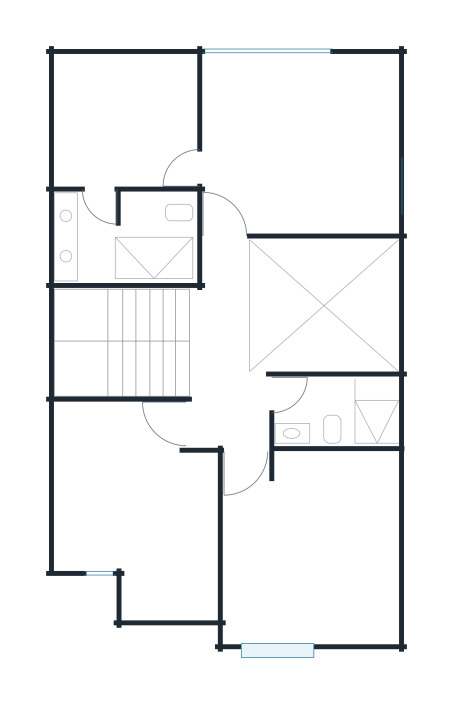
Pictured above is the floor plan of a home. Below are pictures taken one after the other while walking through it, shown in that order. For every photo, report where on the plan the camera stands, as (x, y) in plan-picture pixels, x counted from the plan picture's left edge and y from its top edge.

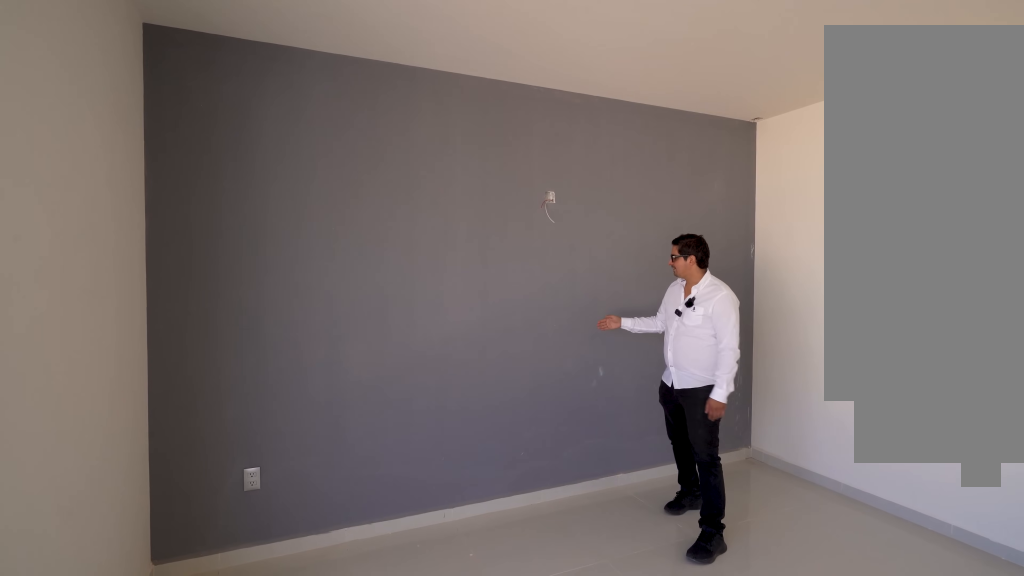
(252, 143)
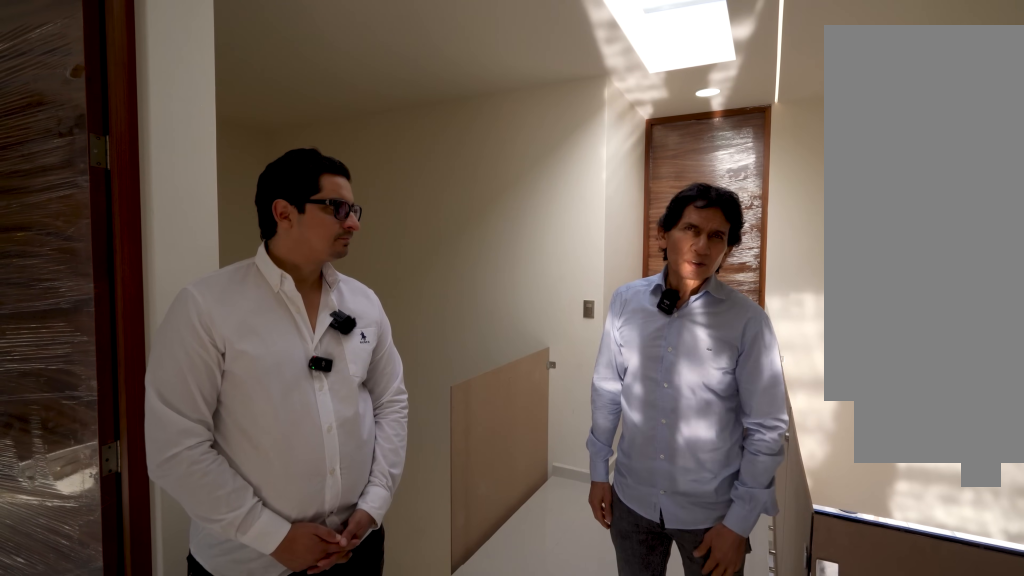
(245, 464)
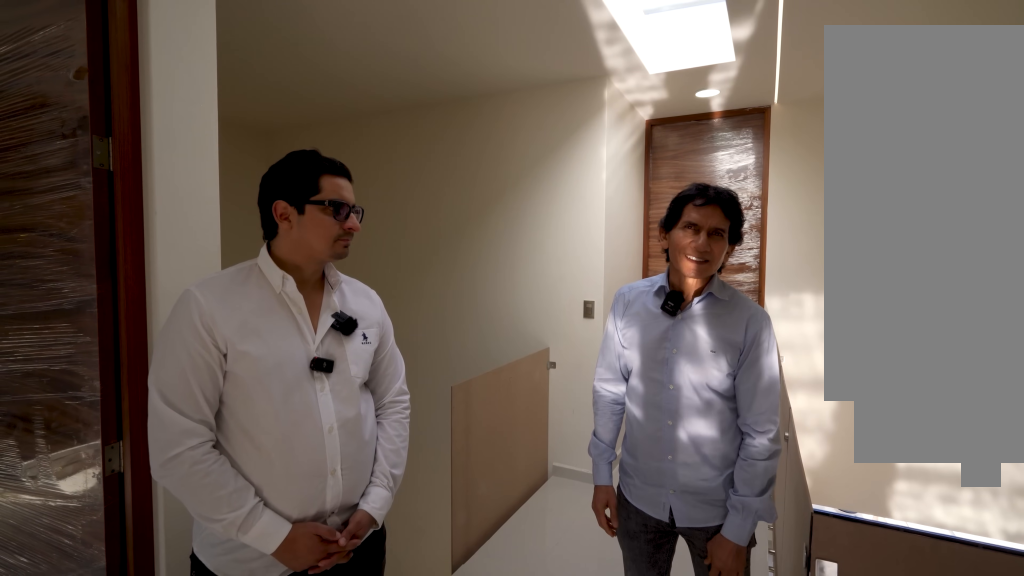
(245, 464)
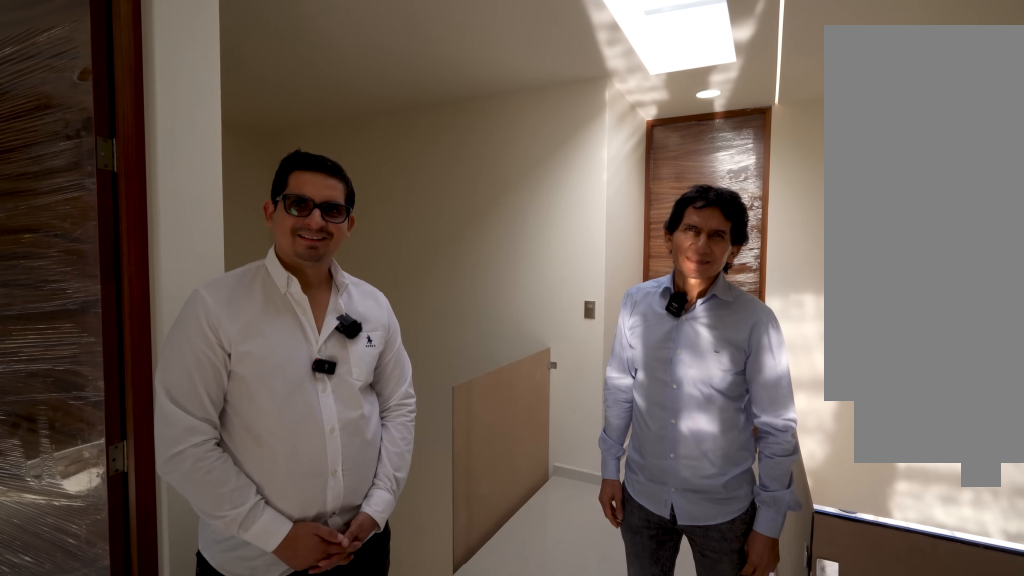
(245, 464)
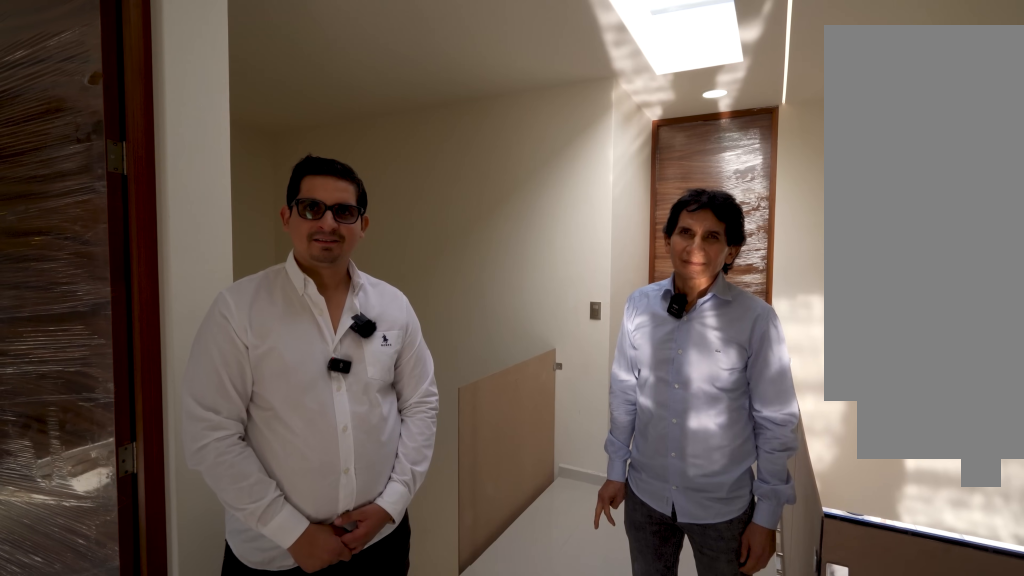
(246, 464)
